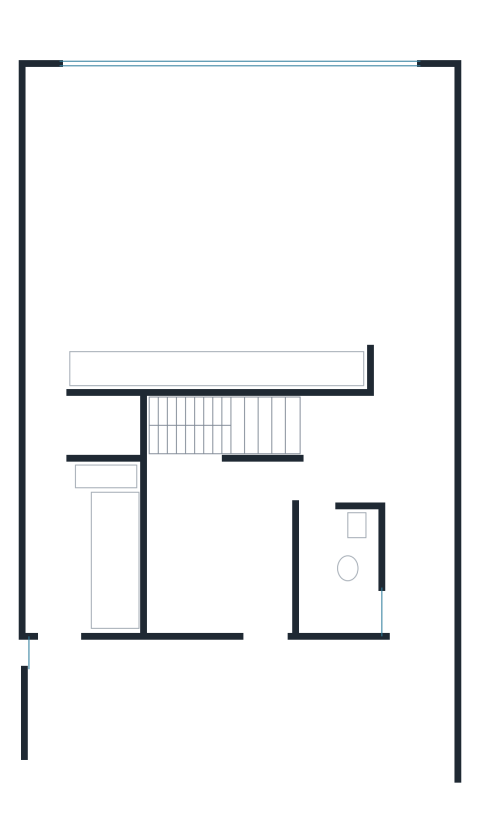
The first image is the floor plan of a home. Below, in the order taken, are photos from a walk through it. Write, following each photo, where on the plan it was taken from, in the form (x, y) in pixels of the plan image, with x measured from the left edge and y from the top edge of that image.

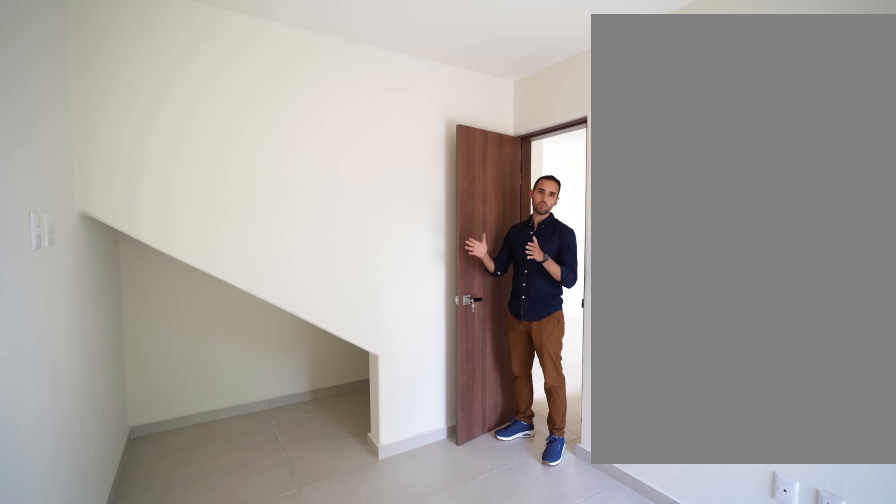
(186, 611)
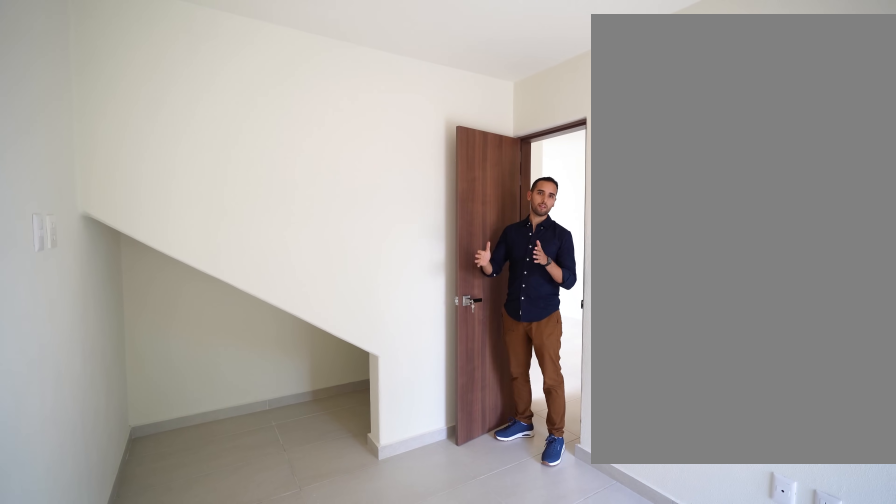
(186, 611)
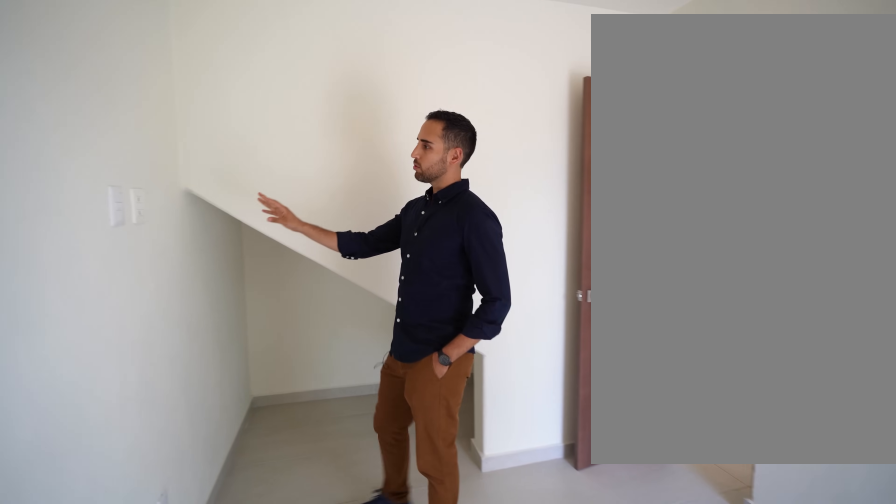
(185, 611)
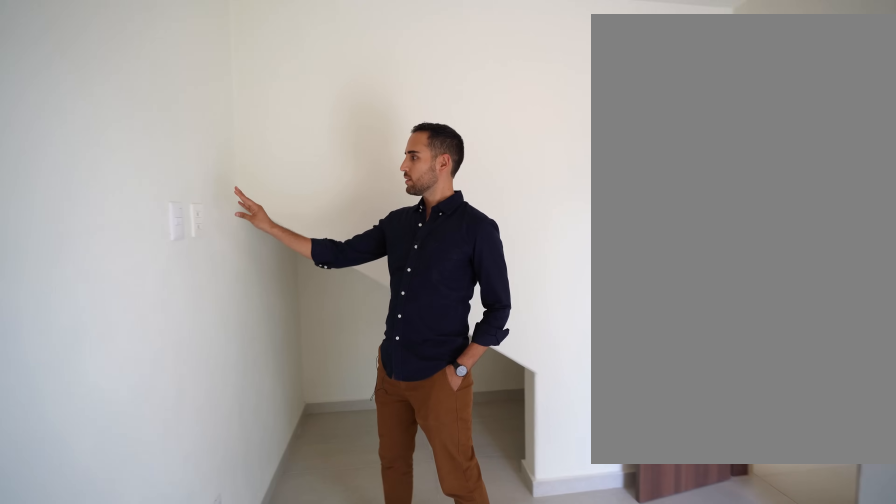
(186, 611)
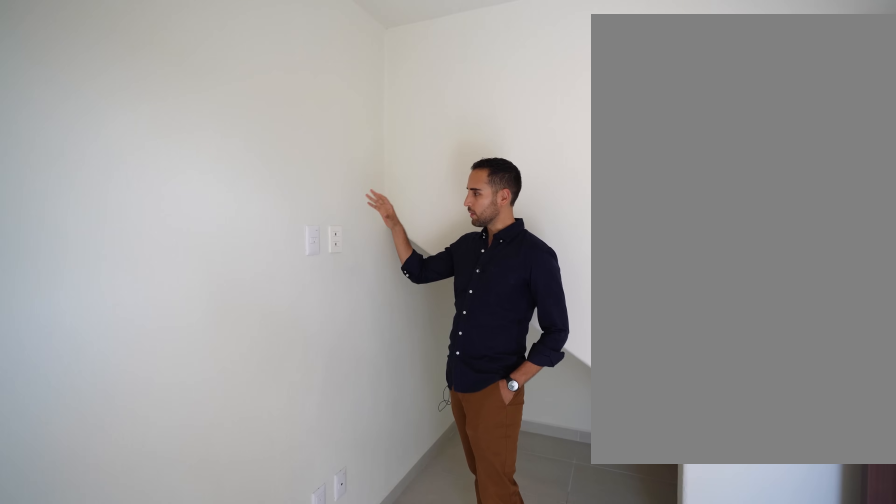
(184, 575)
